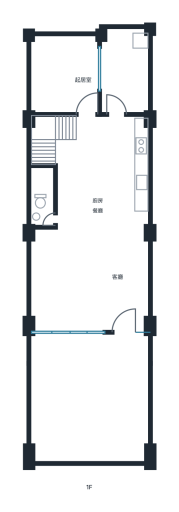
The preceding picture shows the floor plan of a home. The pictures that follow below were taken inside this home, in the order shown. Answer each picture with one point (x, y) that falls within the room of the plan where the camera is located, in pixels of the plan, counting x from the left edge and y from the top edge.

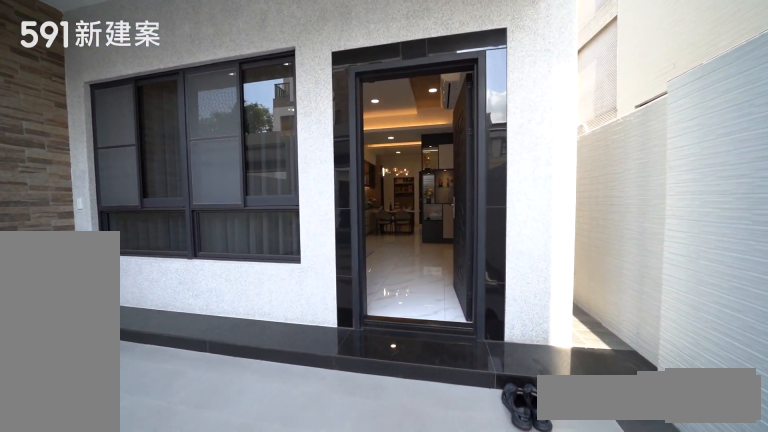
(90, 398)
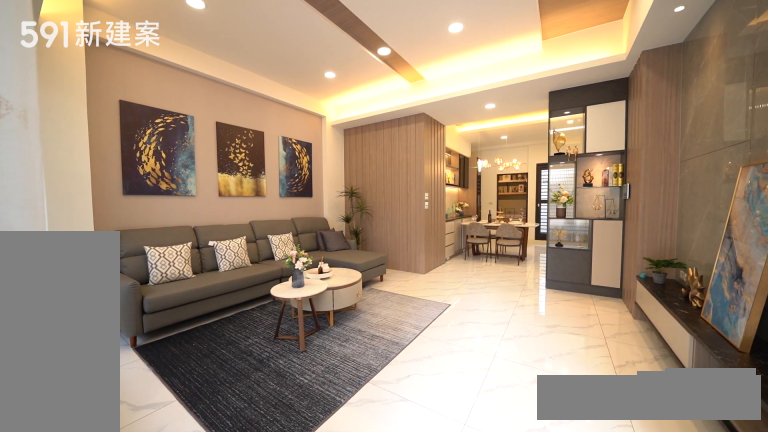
(89, 280)
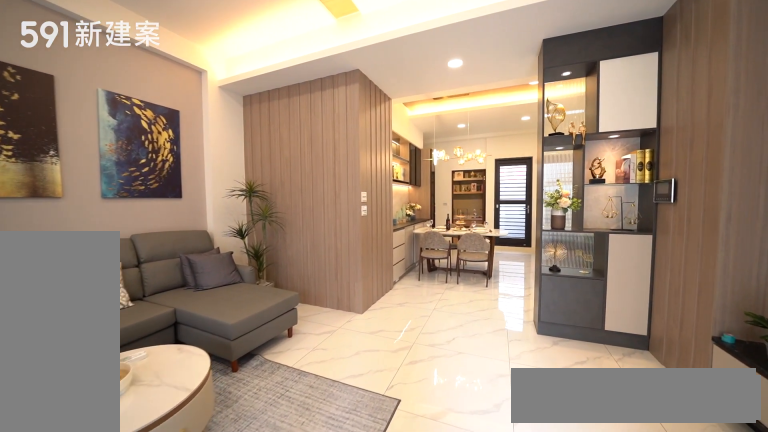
(89, 280)
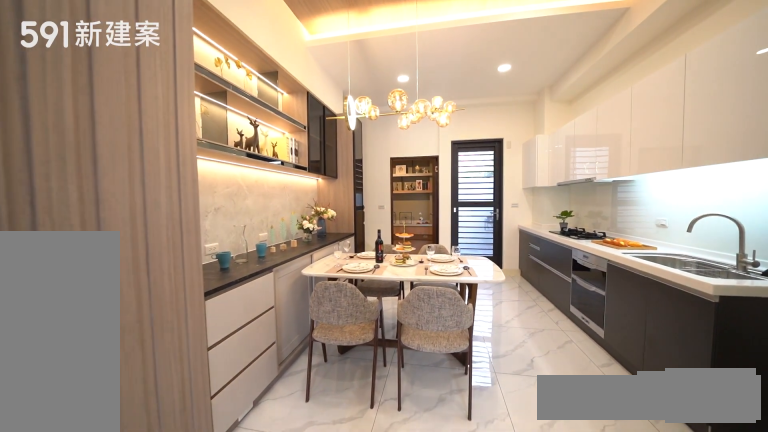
(89, 183)
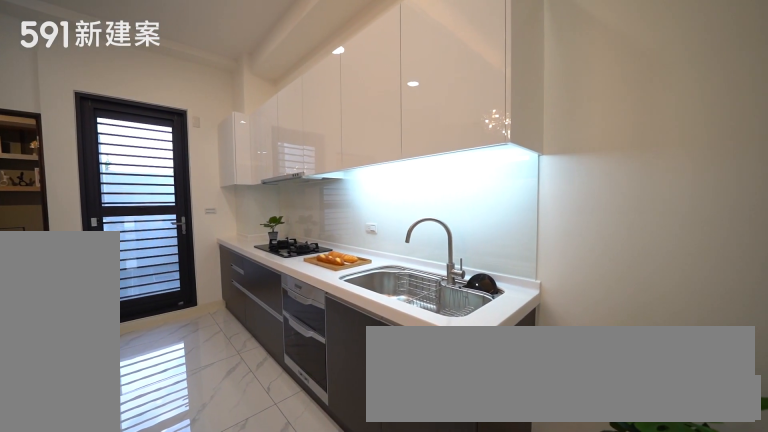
(129, 168)
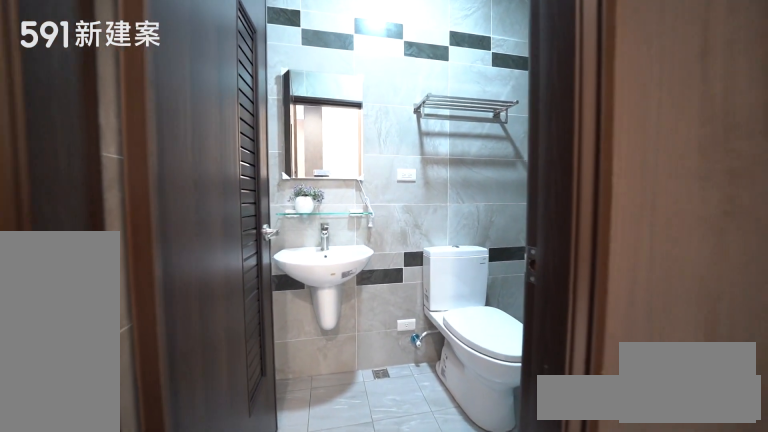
(40, 196)
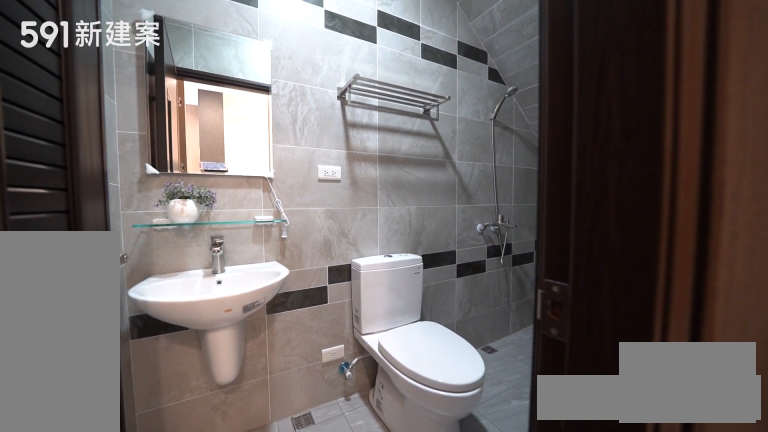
(40, 196)
